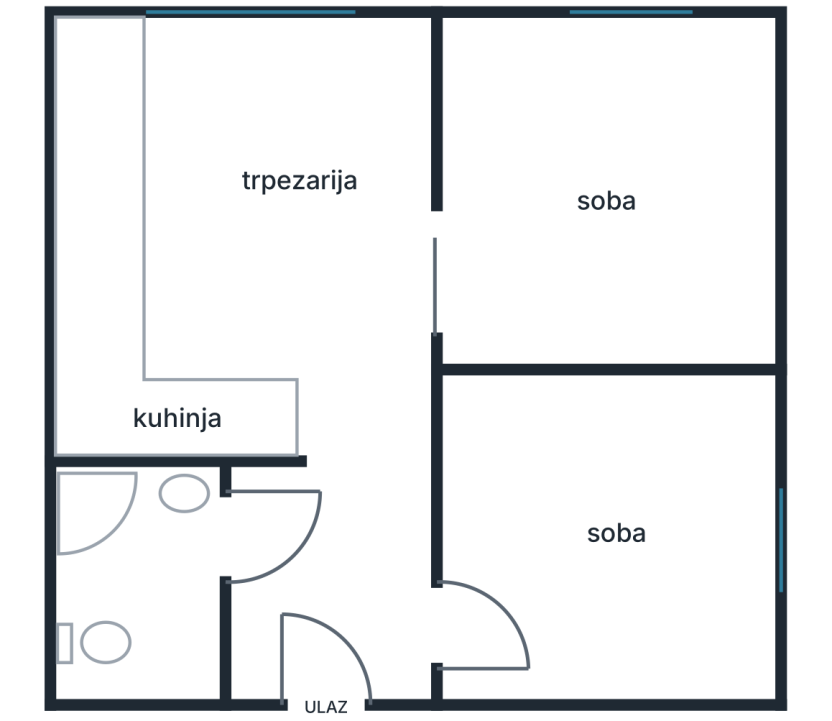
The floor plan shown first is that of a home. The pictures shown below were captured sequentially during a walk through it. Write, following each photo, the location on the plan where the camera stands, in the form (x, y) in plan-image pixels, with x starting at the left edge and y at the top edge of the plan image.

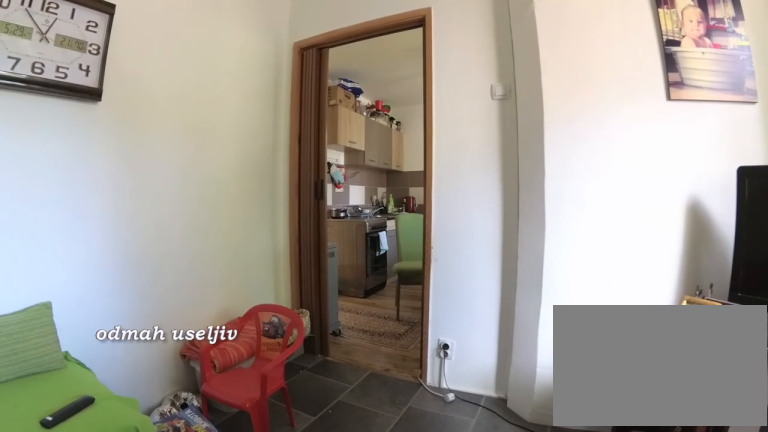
(644, 184)
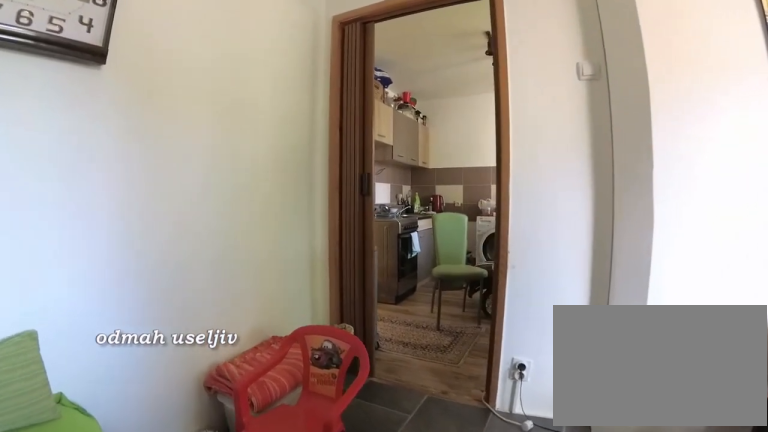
(600, 216)
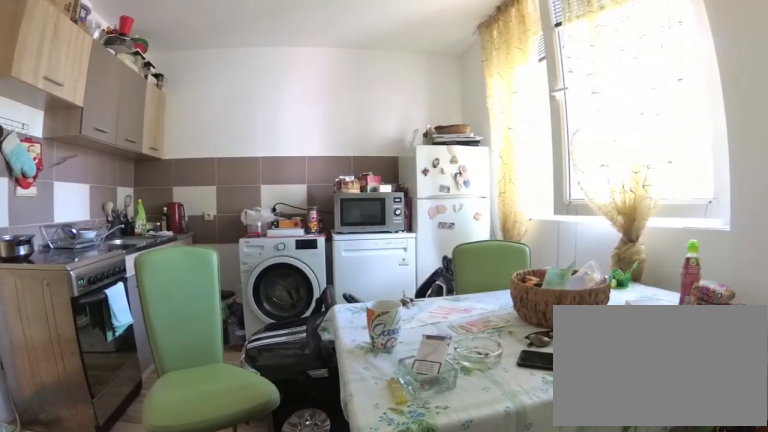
(456, 271)
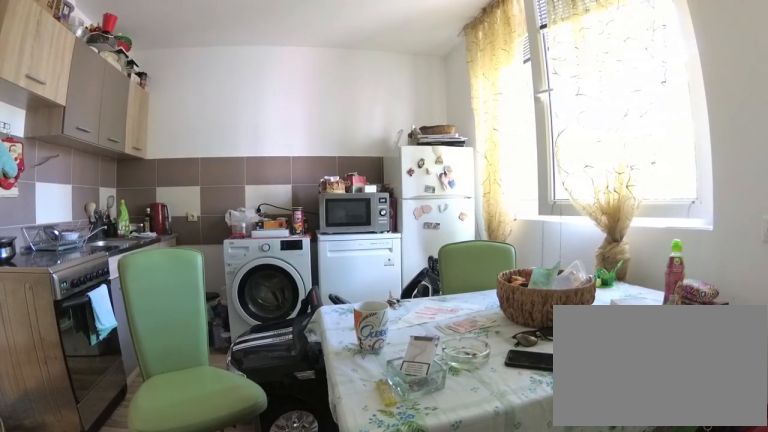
(453, 274)
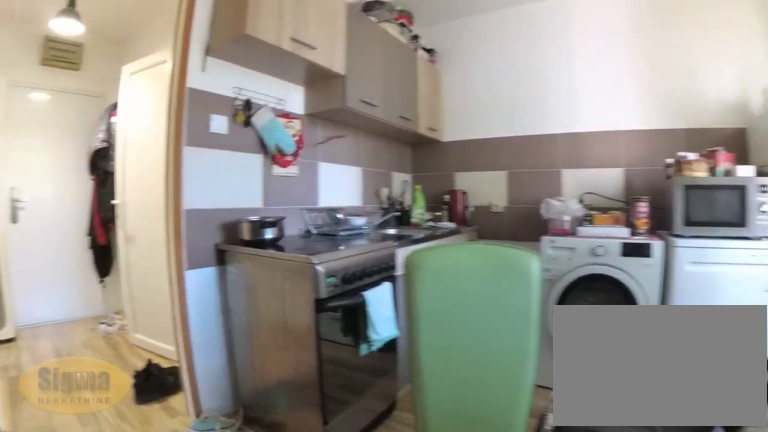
(402, 267)
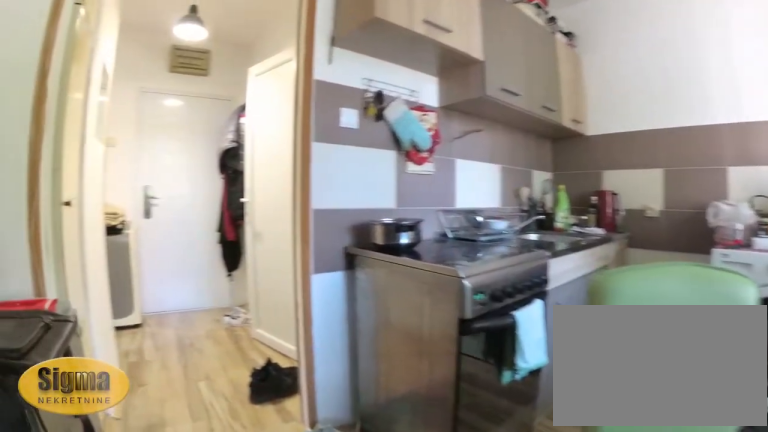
(383, 267)
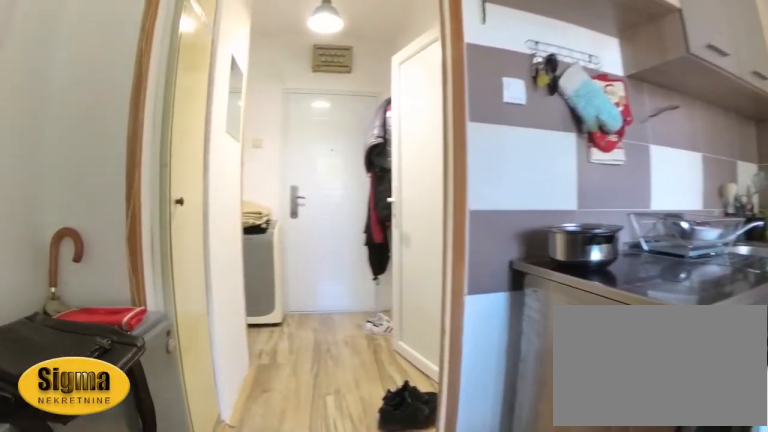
(368, 283)
